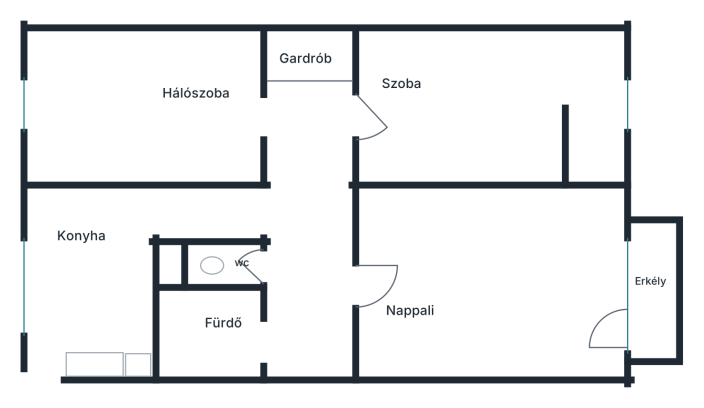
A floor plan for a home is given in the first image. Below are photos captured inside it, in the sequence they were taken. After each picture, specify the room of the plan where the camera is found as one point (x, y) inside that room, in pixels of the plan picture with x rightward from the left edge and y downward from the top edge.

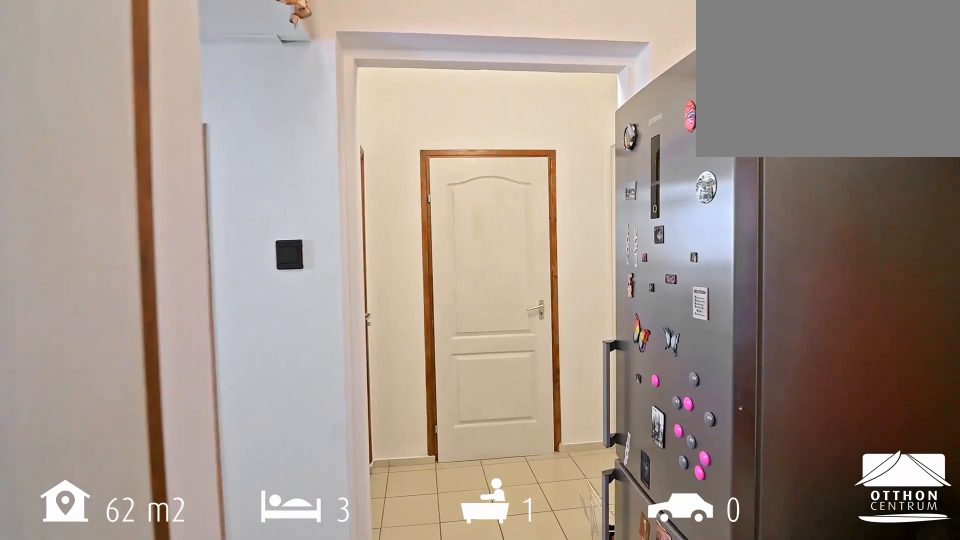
(308, 108)
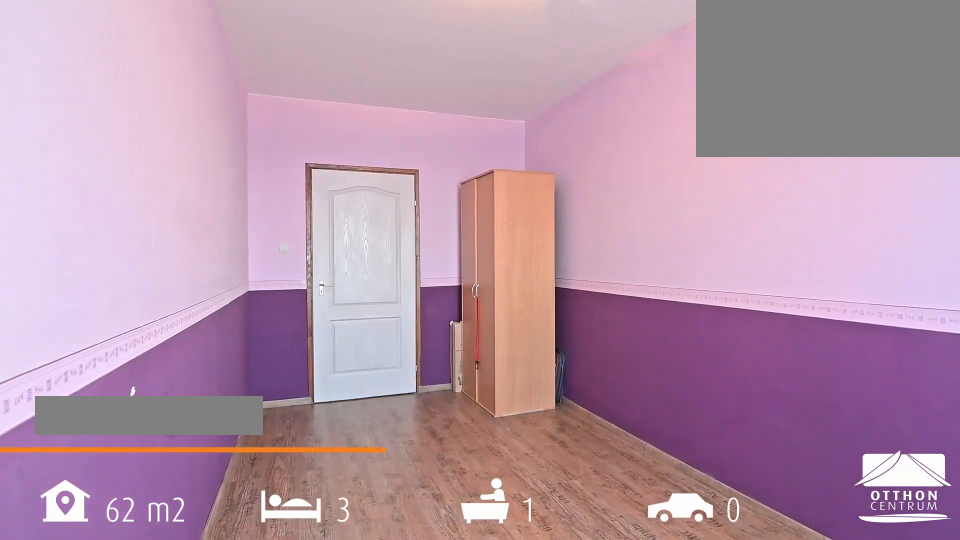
(484, 108)
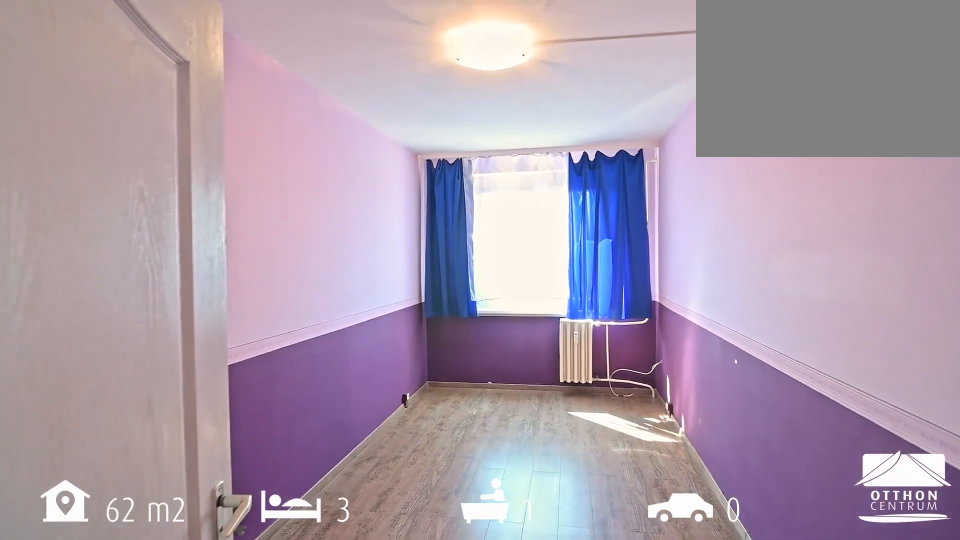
(484, 108)
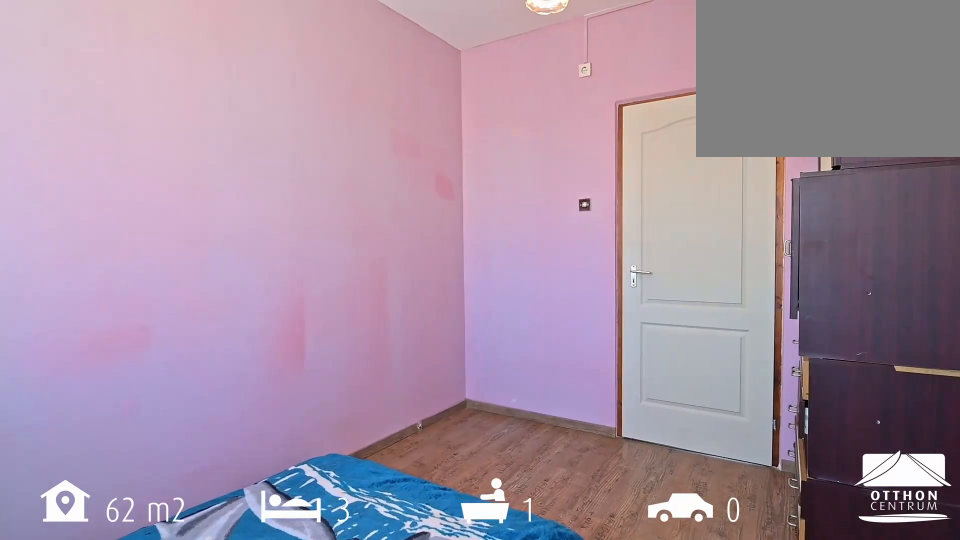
(140, 108)
